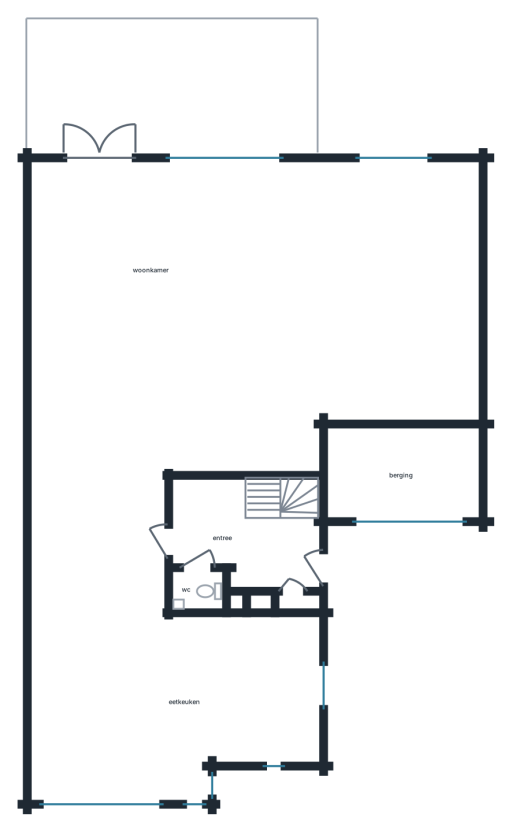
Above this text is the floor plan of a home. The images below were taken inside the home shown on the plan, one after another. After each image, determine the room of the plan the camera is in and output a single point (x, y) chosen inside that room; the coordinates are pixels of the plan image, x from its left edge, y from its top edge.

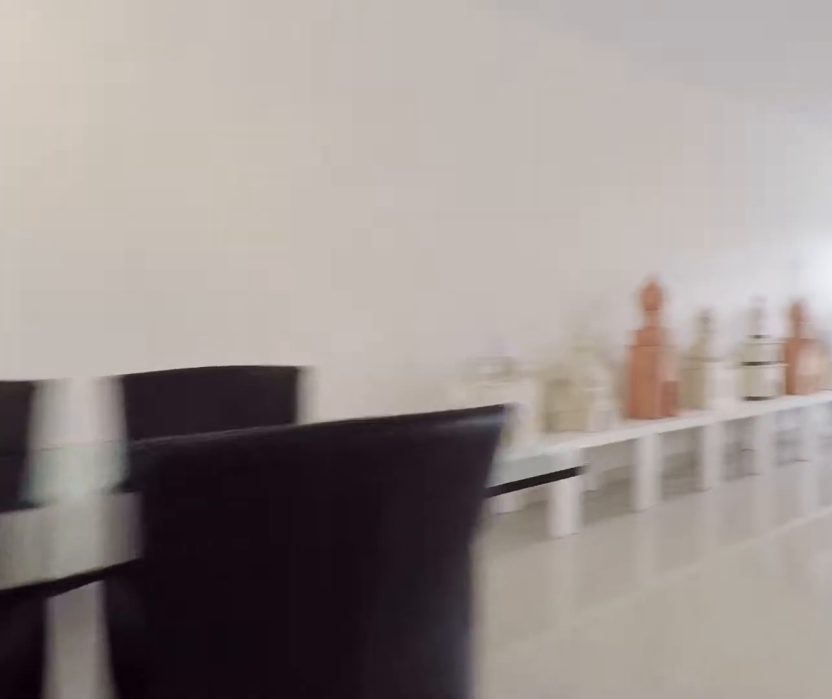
(233, 327)
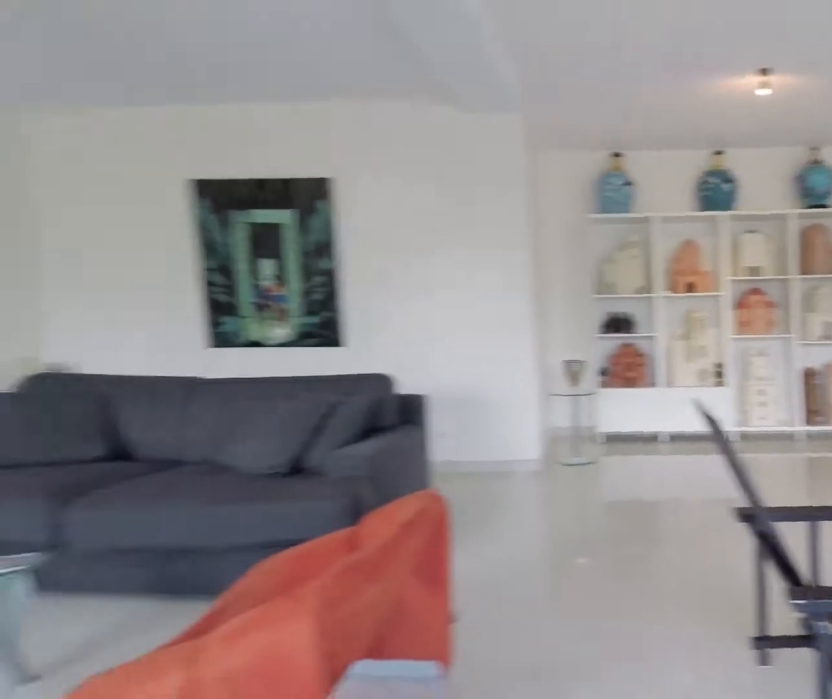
(233, 327)
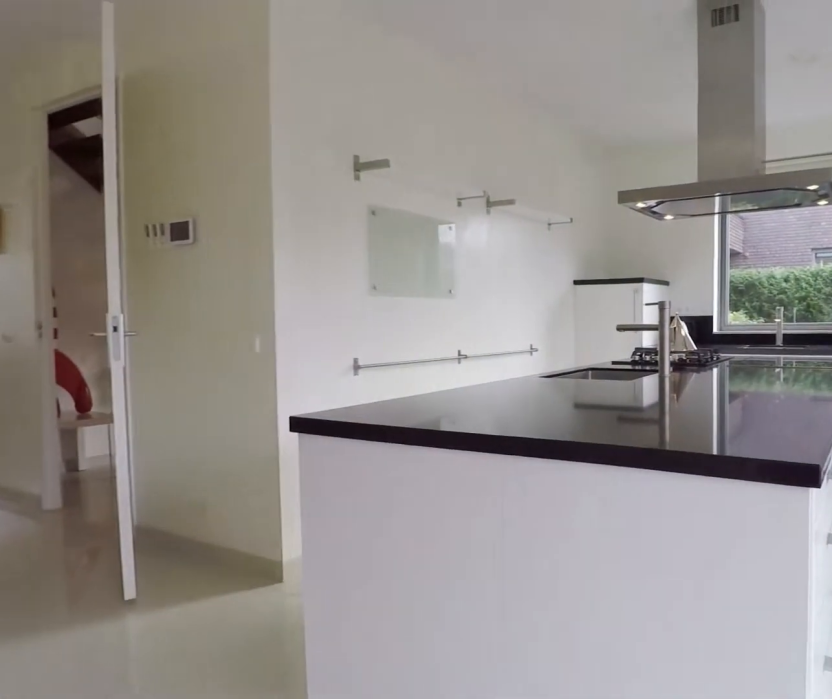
(166, 702)
